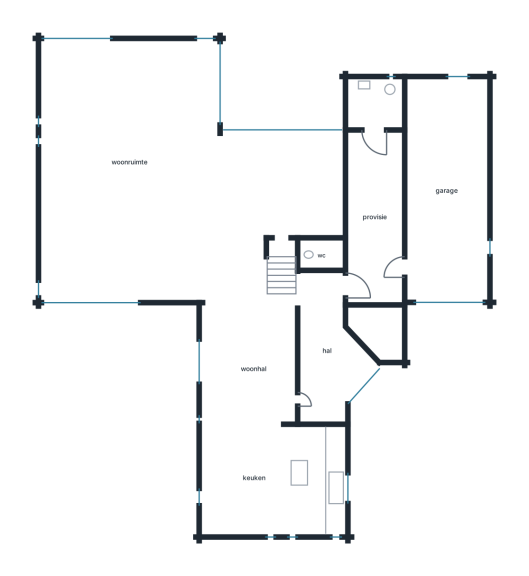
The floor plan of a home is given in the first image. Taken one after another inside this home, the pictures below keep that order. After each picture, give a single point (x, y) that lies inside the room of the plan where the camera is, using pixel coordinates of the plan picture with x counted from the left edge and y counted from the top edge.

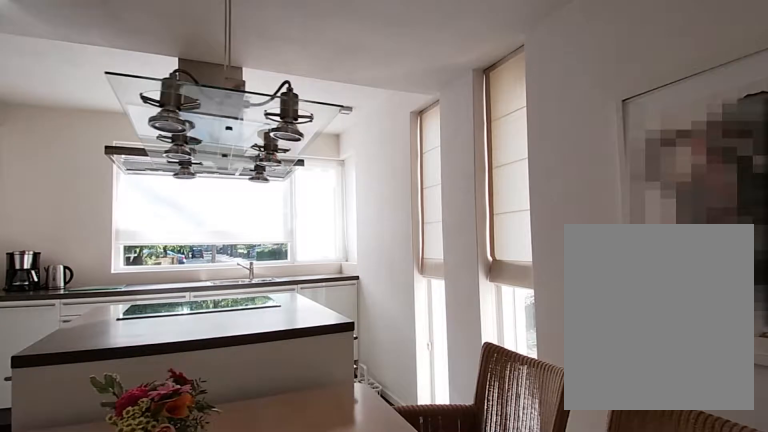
(259, 416)
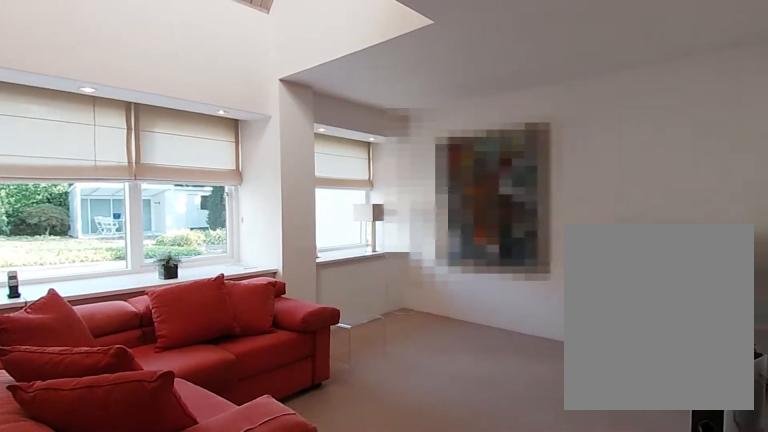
(280, 190)
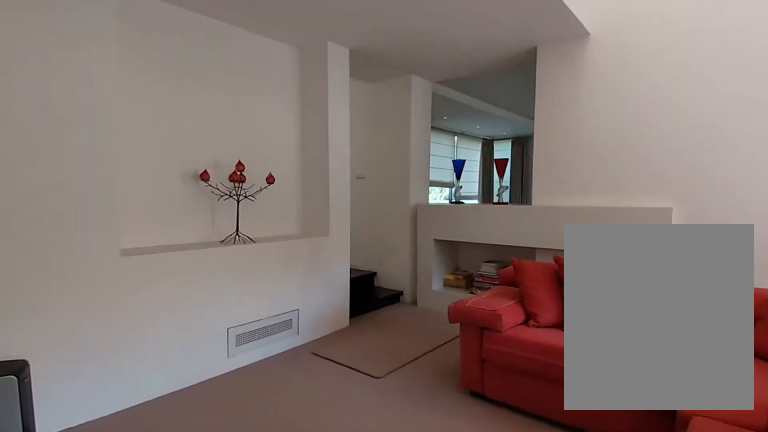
(280, 190)
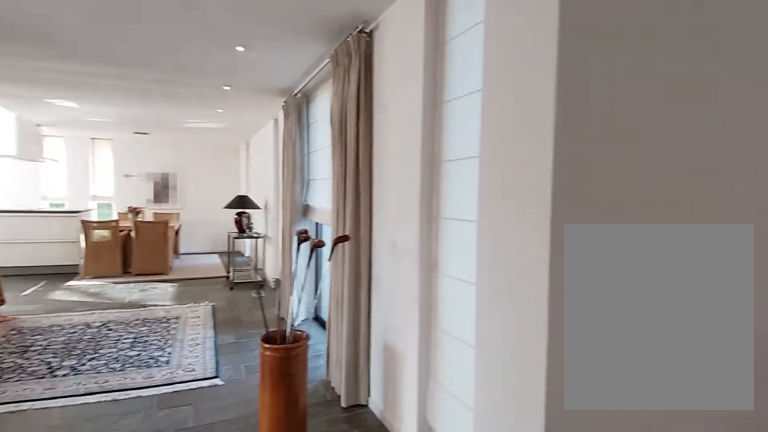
(260, 416)
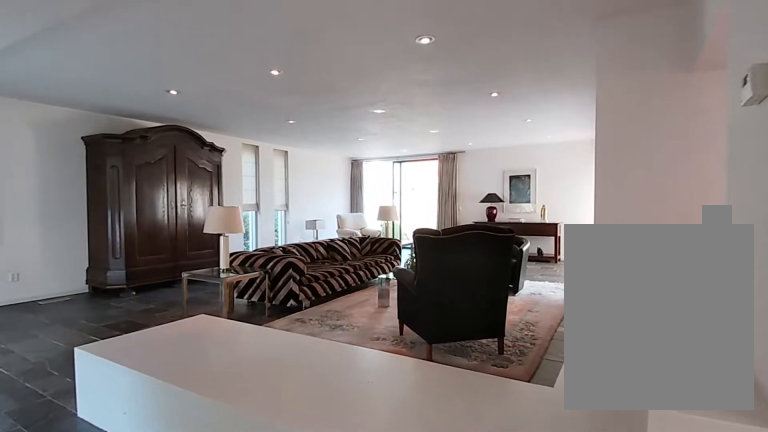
(127, 169)
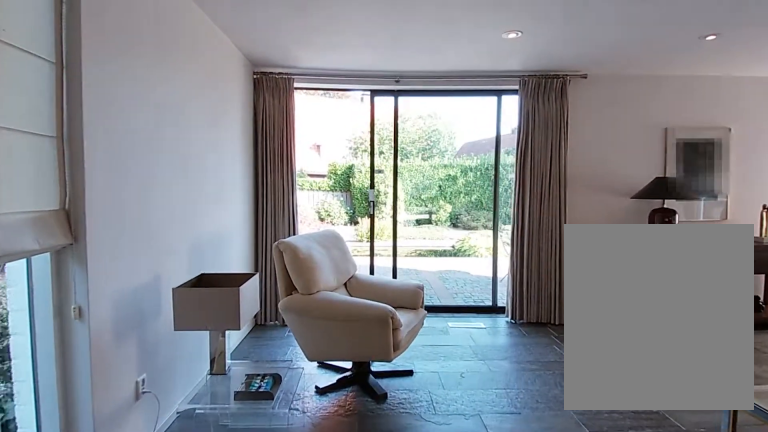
(127, 169)
